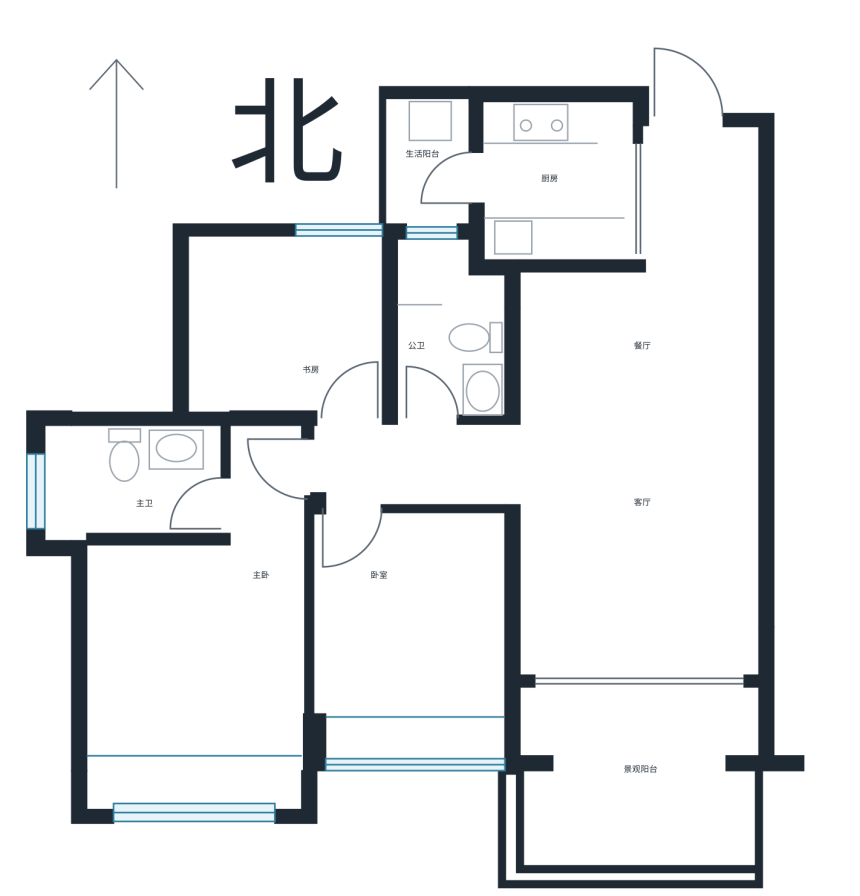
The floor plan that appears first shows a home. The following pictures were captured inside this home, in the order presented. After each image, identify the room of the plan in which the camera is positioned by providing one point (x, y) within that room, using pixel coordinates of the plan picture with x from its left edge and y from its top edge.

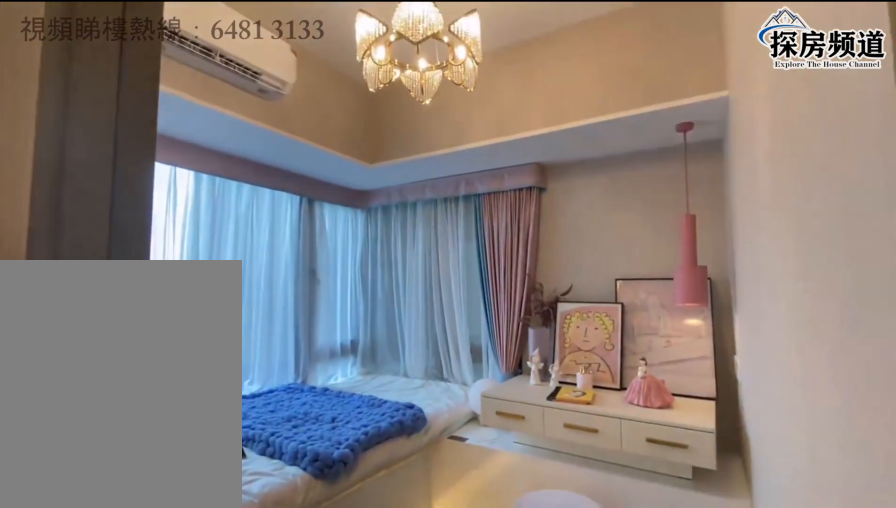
(299, 347)
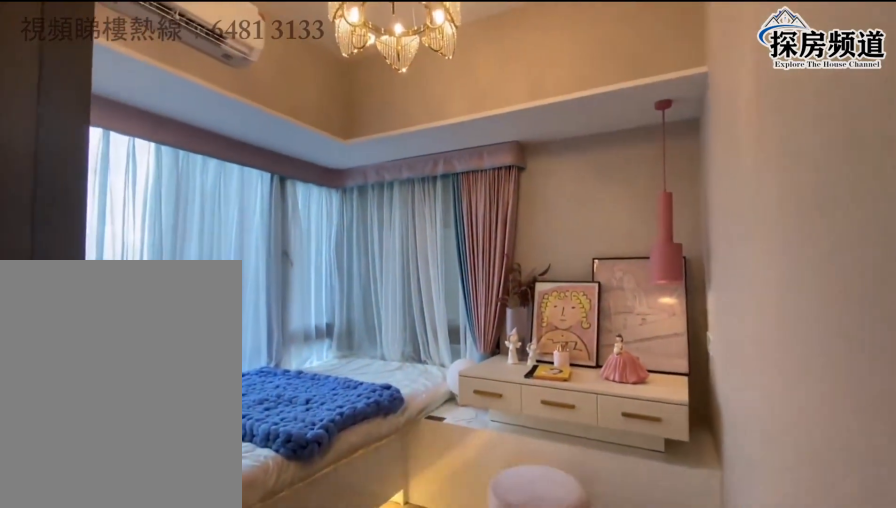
(301, 366)
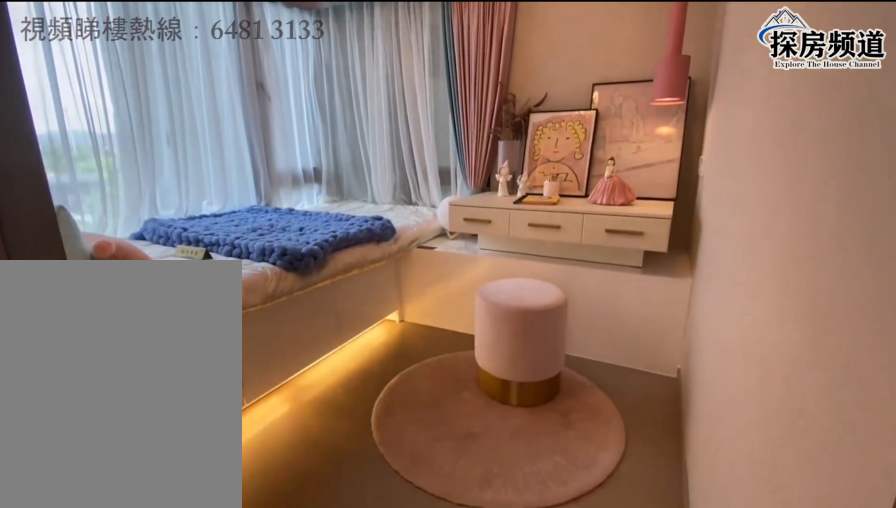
(303, 356)
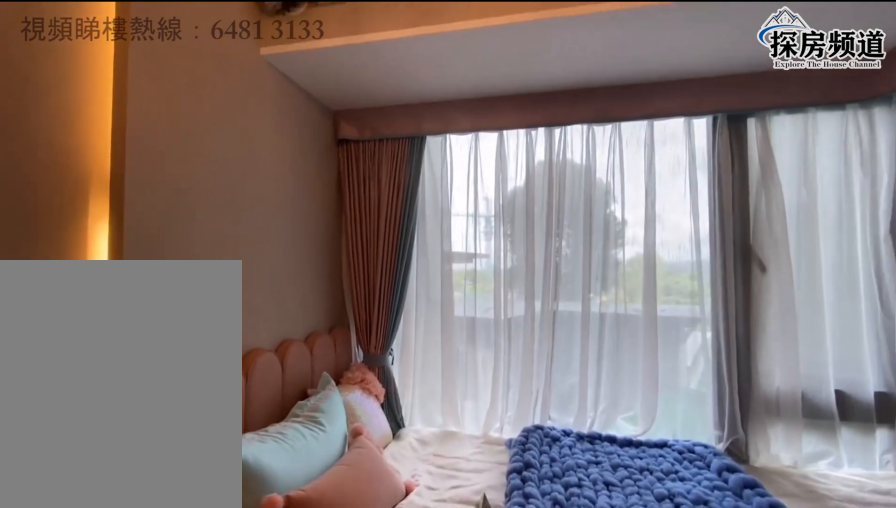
(299, 346)
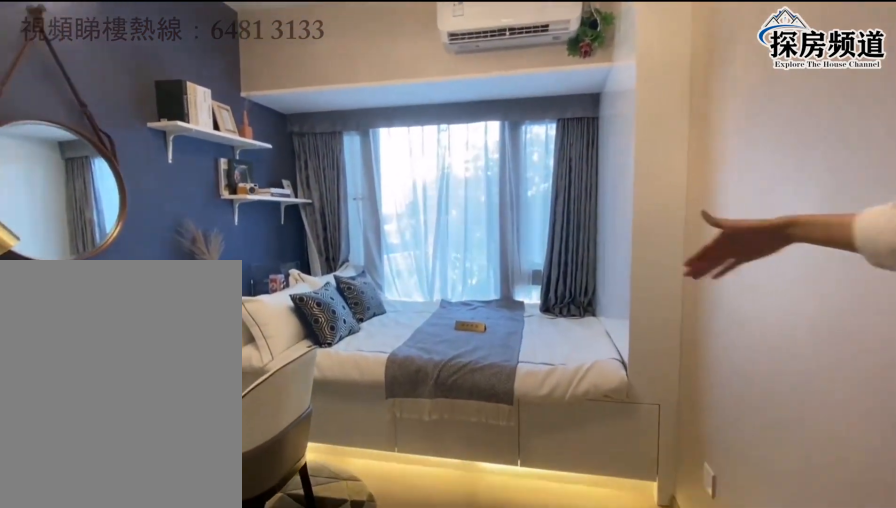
(419, 625)
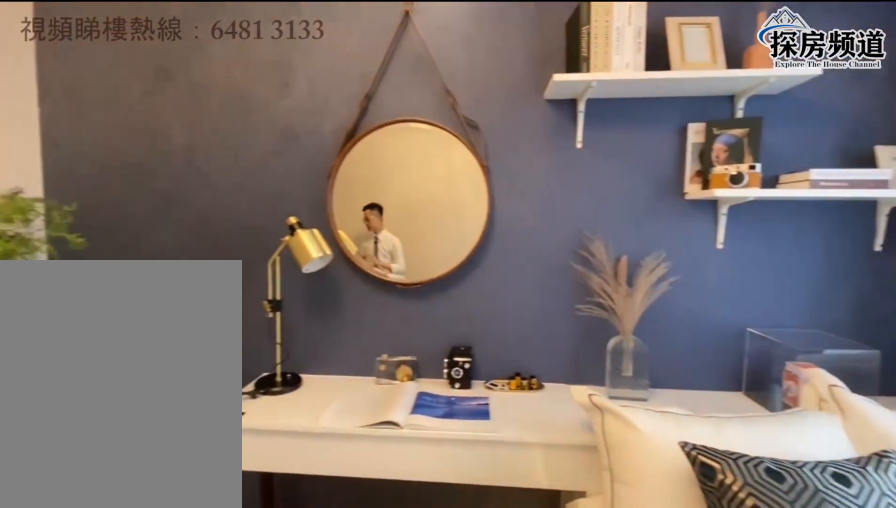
(419, 624)
